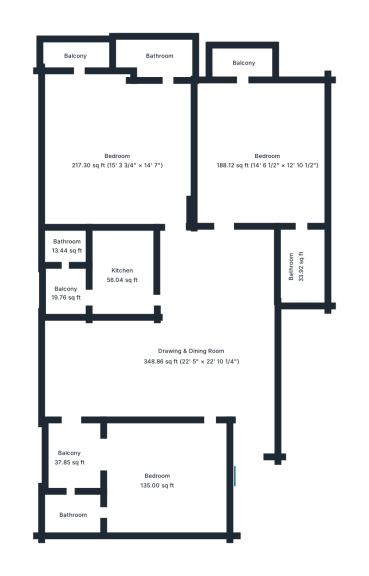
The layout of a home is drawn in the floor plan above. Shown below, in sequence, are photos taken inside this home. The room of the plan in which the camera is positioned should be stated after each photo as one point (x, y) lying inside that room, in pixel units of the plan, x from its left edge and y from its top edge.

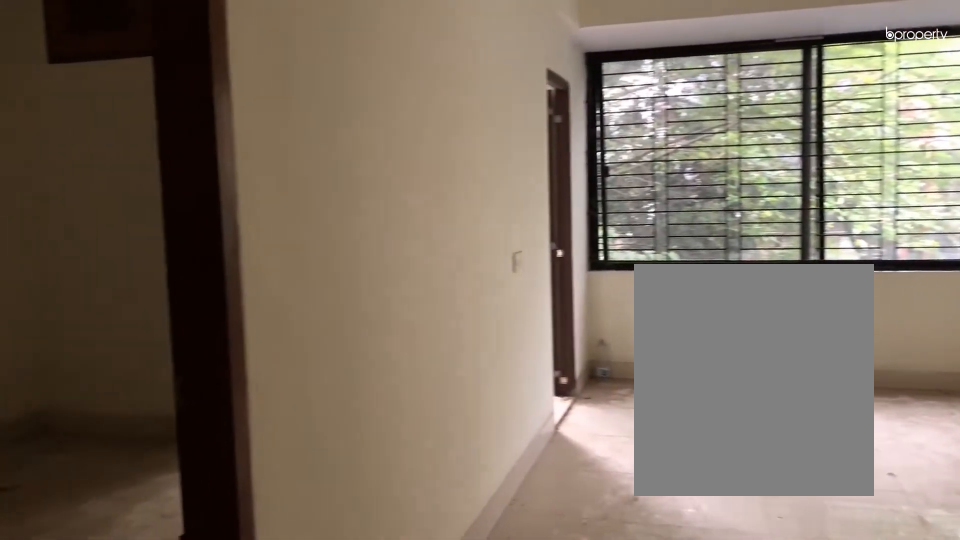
(192, 357)
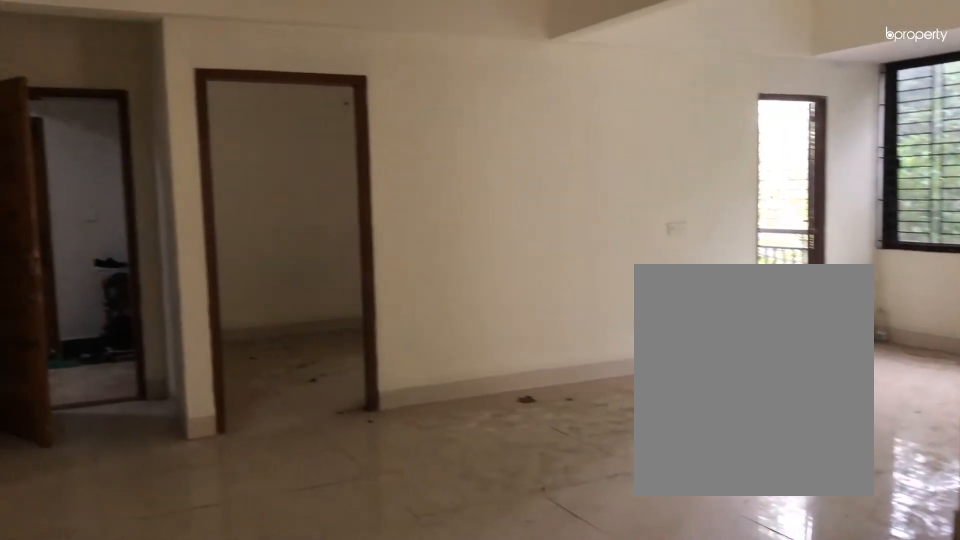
(191, 357)
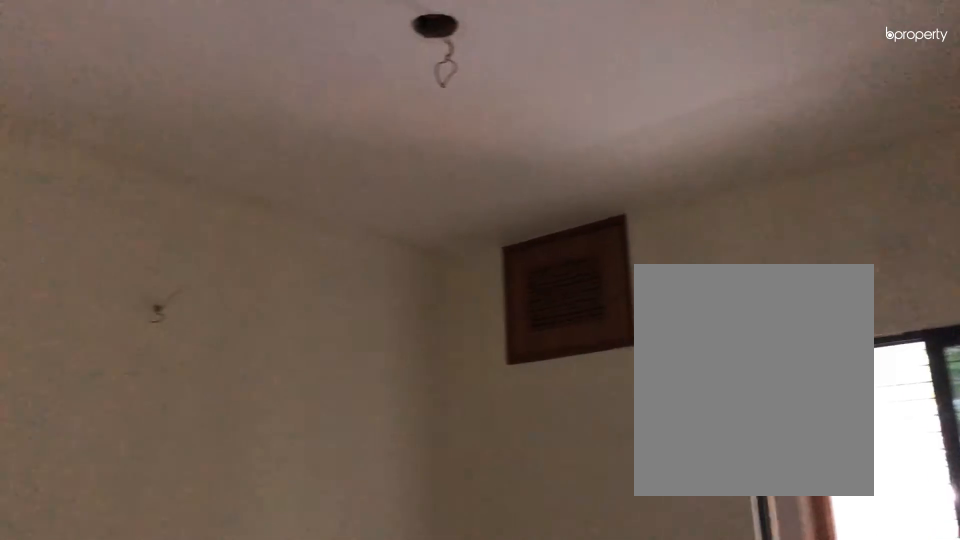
(153, 483)
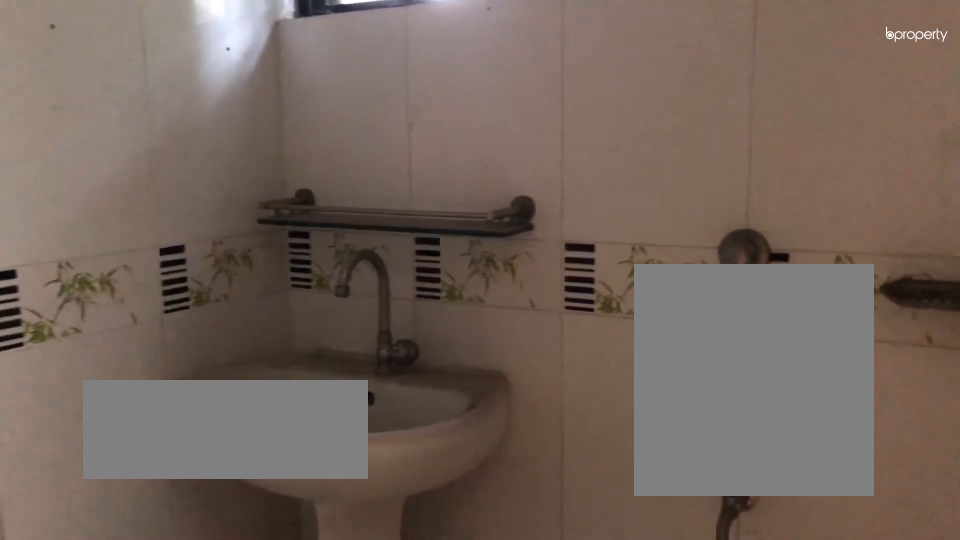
(76, 511)
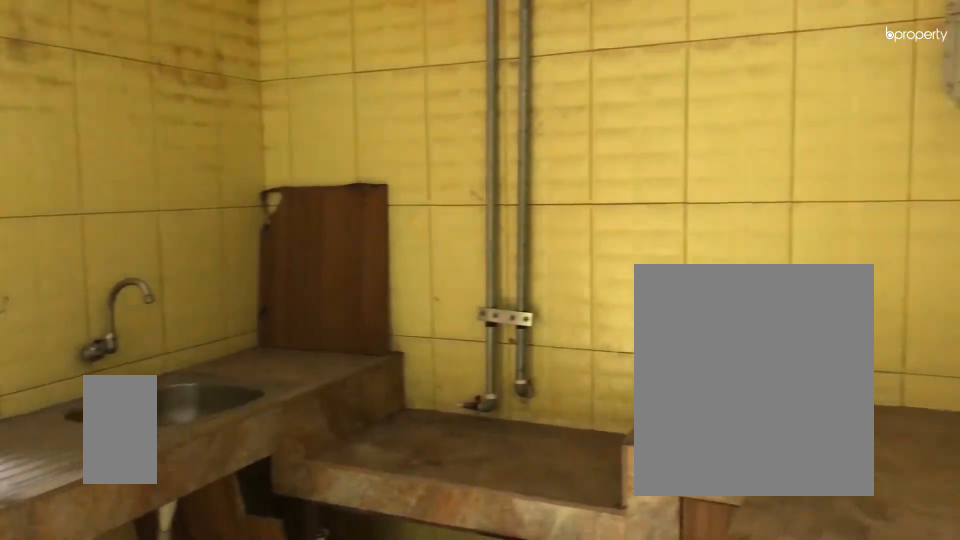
(121, 268)
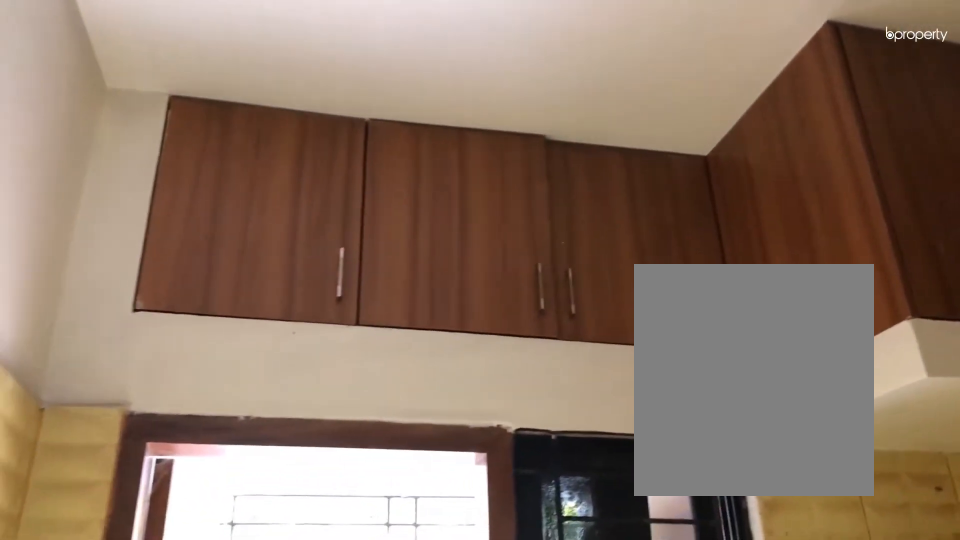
(121, 268)
